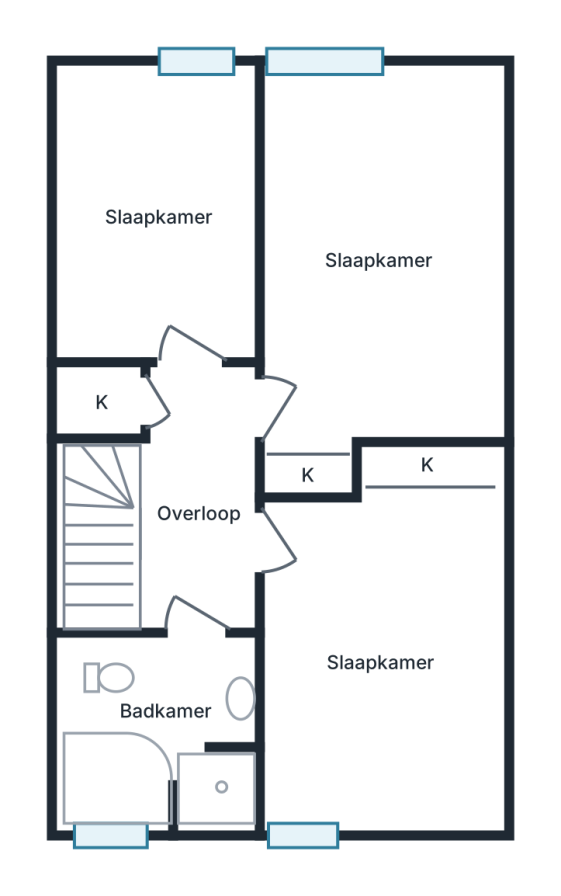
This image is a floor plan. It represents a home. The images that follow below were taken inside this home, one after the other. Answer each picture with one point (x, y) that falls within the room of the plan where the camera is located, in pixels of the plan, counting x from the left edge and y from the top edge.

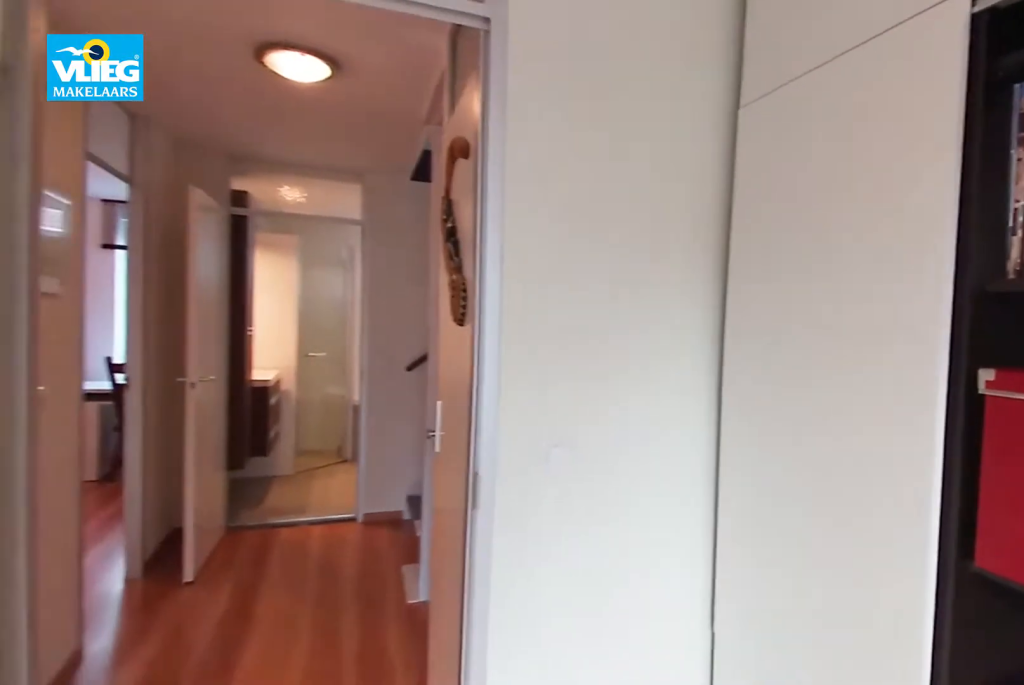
(143, 219)
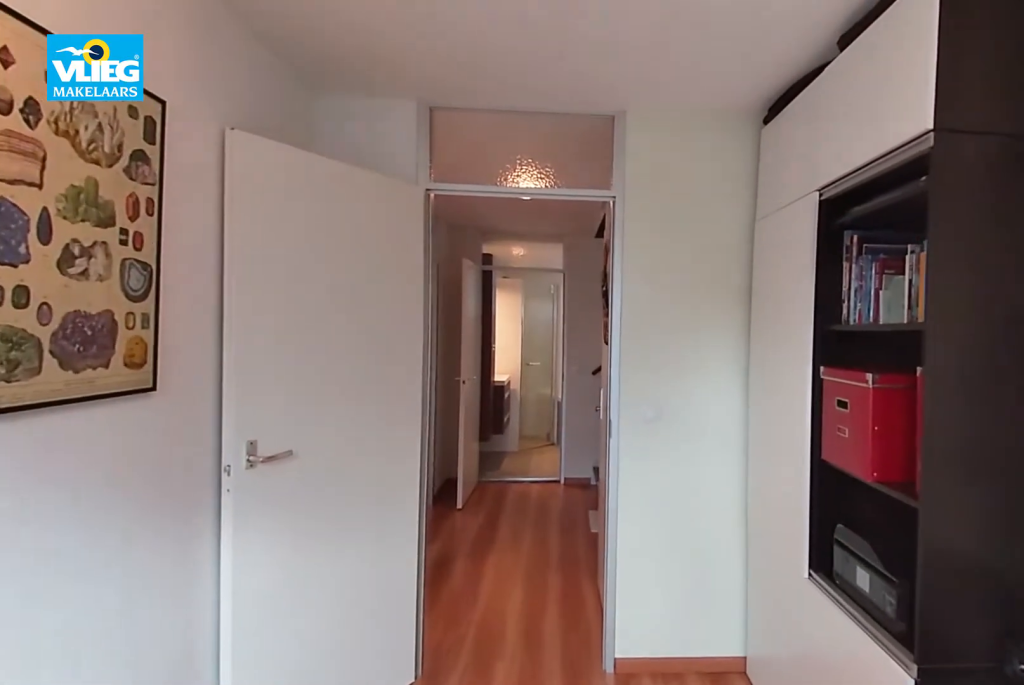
(143, 219)
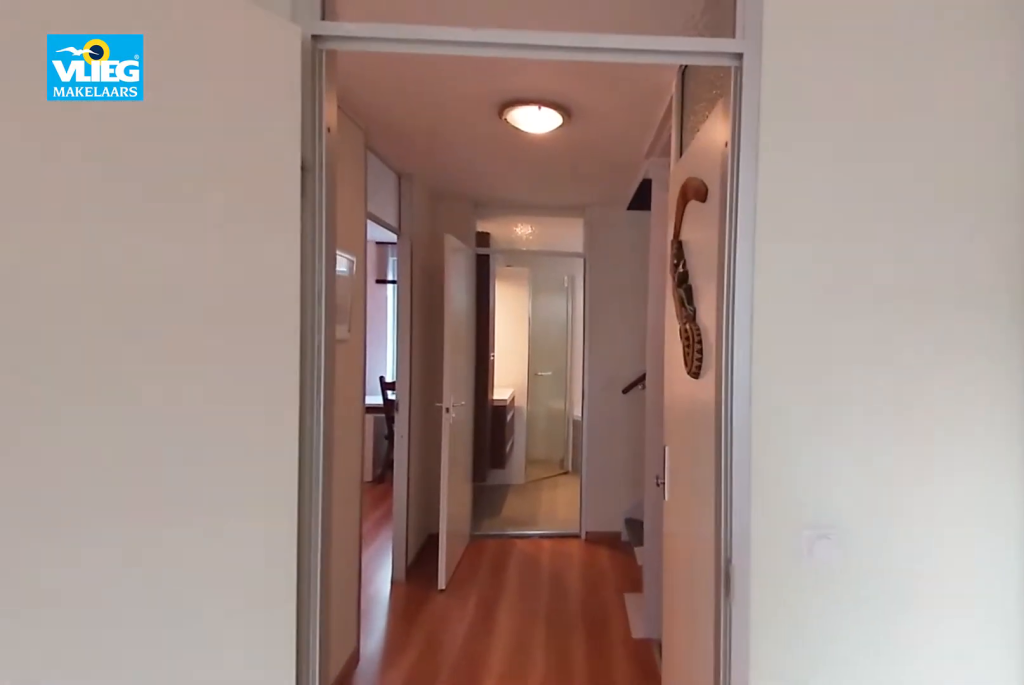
(143, 219)
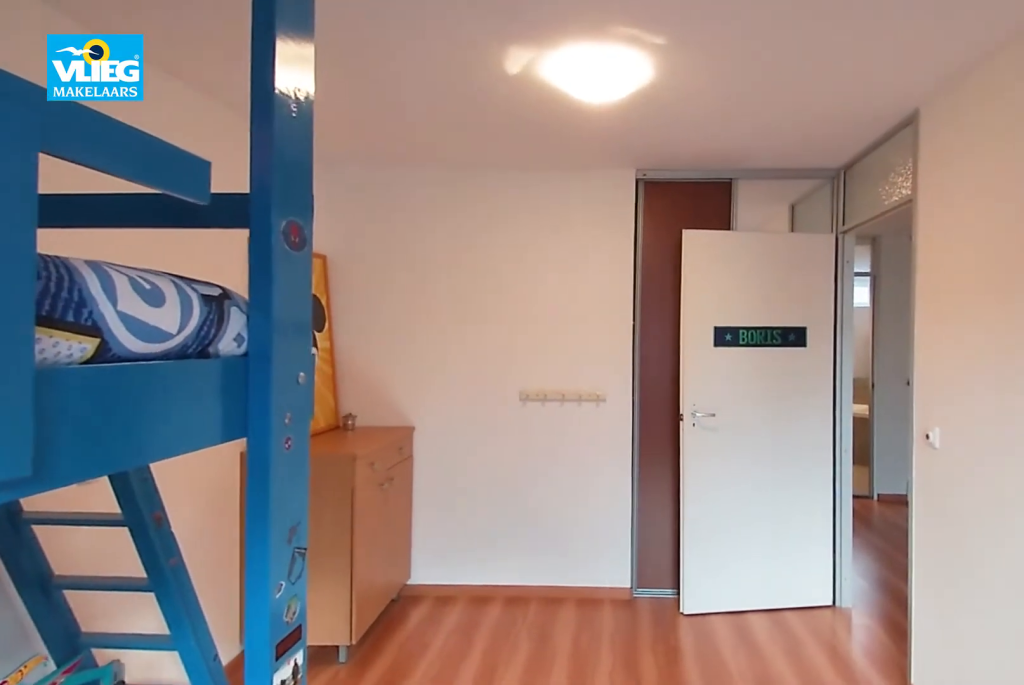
(413, 105)
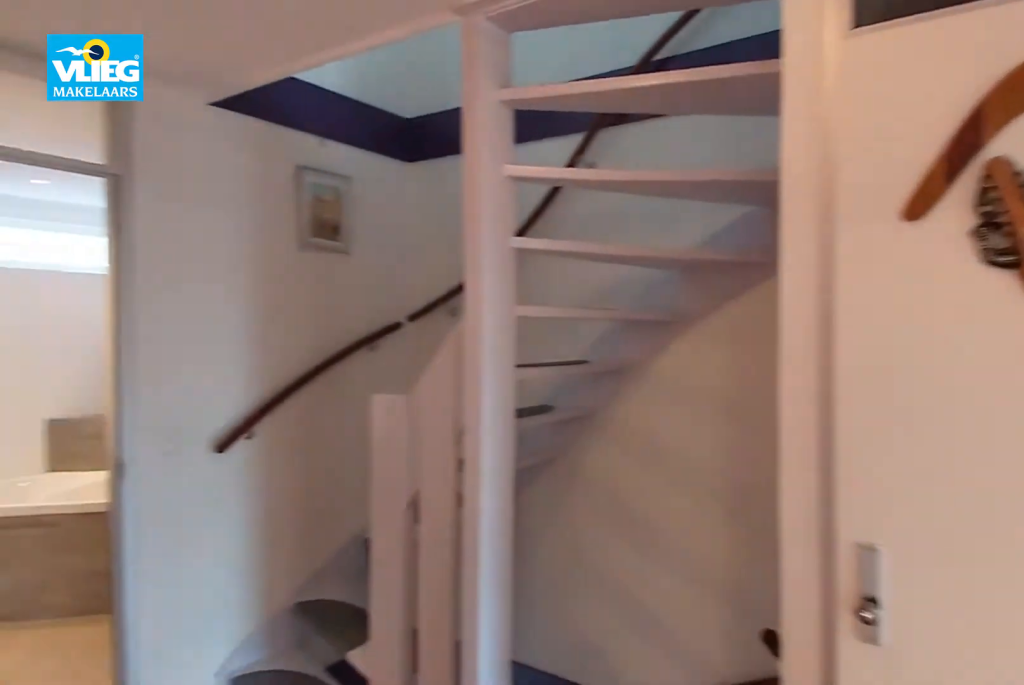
(197, 498)
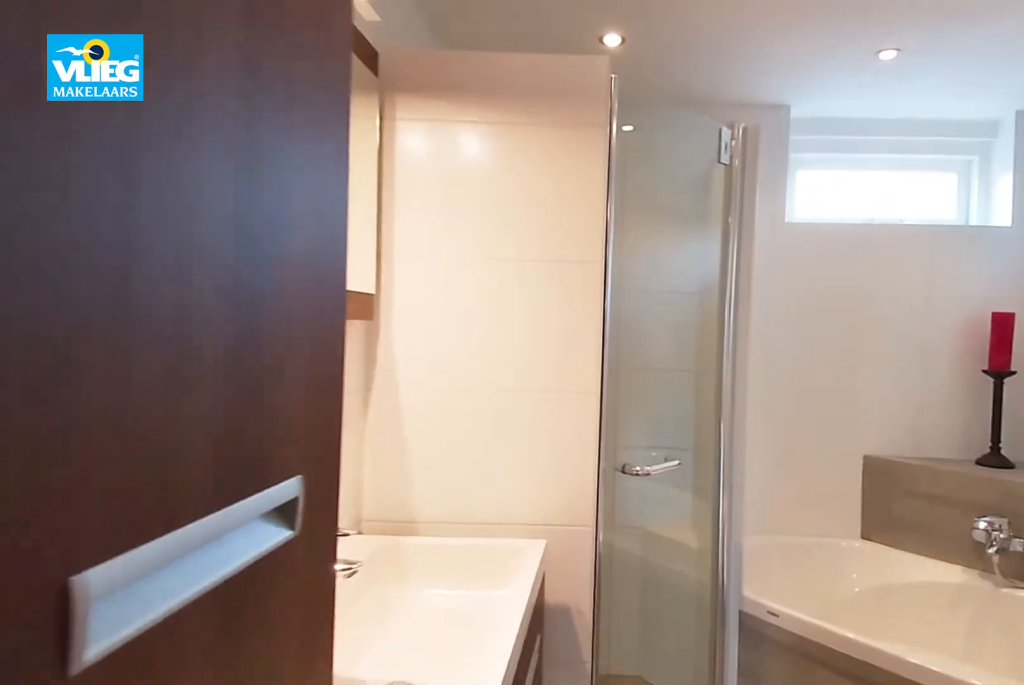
(158, 730)
